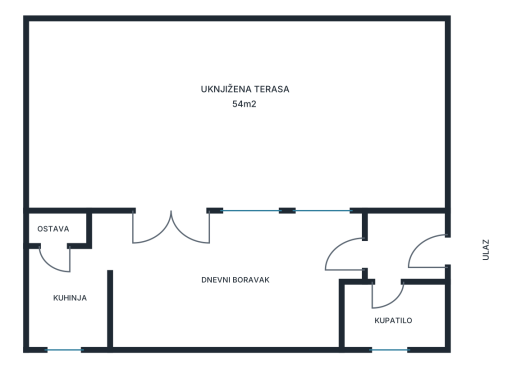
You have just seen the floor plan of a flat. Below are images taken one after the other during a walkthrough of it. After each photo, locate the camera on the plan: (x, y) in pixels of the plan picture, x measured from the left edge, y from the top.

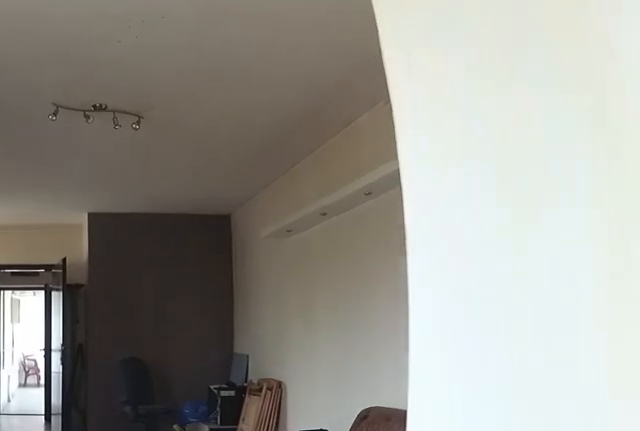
(89, 251)
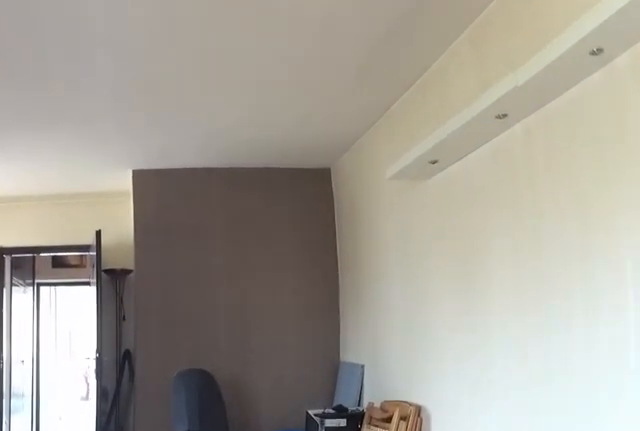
(146, 256)
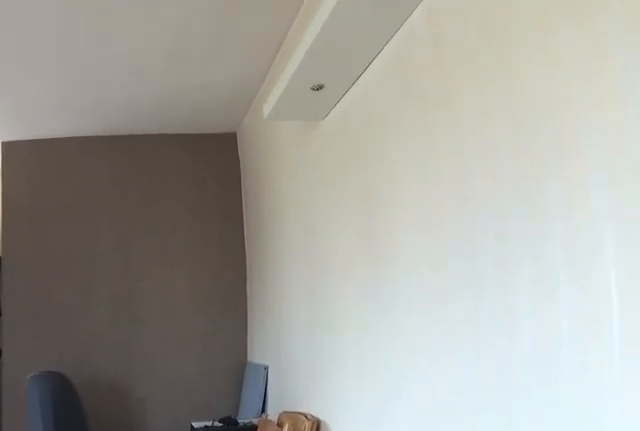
(170, 277)
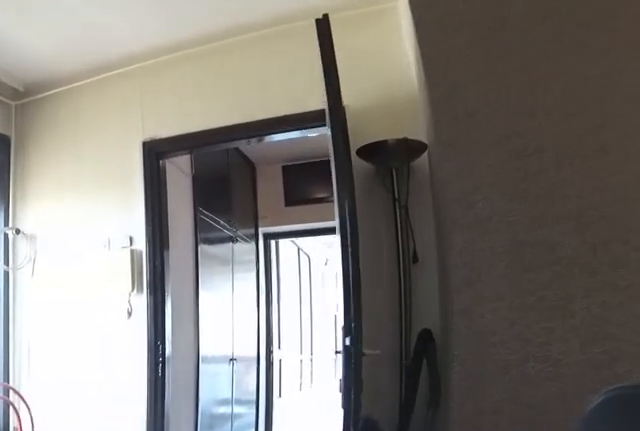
(243, 273)
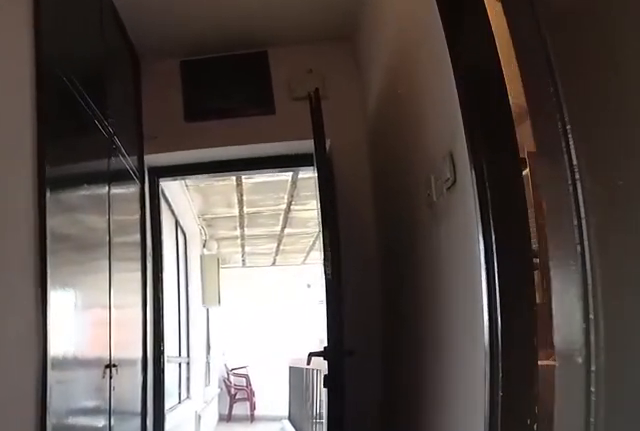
(308, 260)
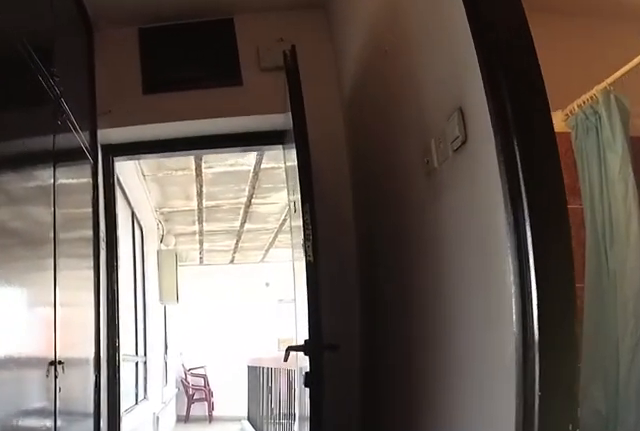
(323, 259)
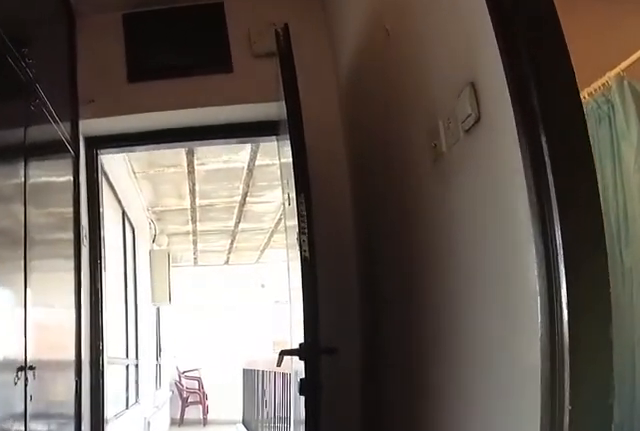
(331, 259)
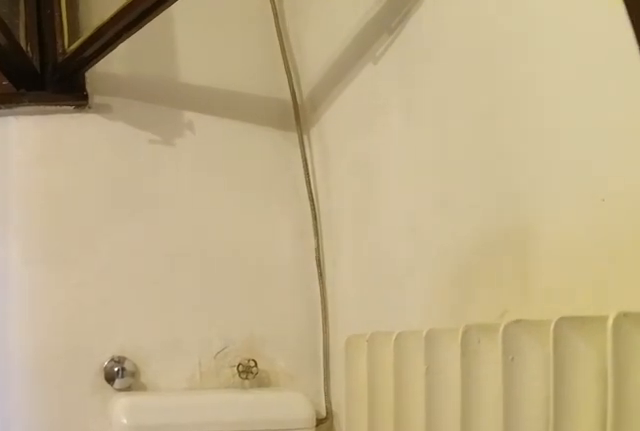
(363, 281)
